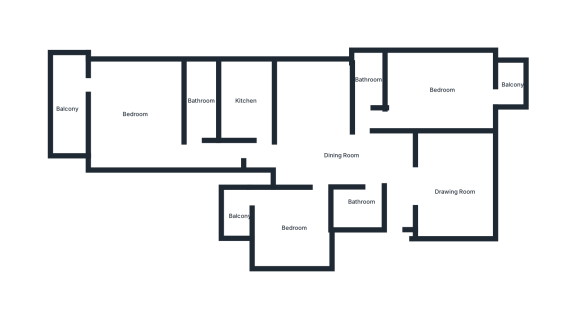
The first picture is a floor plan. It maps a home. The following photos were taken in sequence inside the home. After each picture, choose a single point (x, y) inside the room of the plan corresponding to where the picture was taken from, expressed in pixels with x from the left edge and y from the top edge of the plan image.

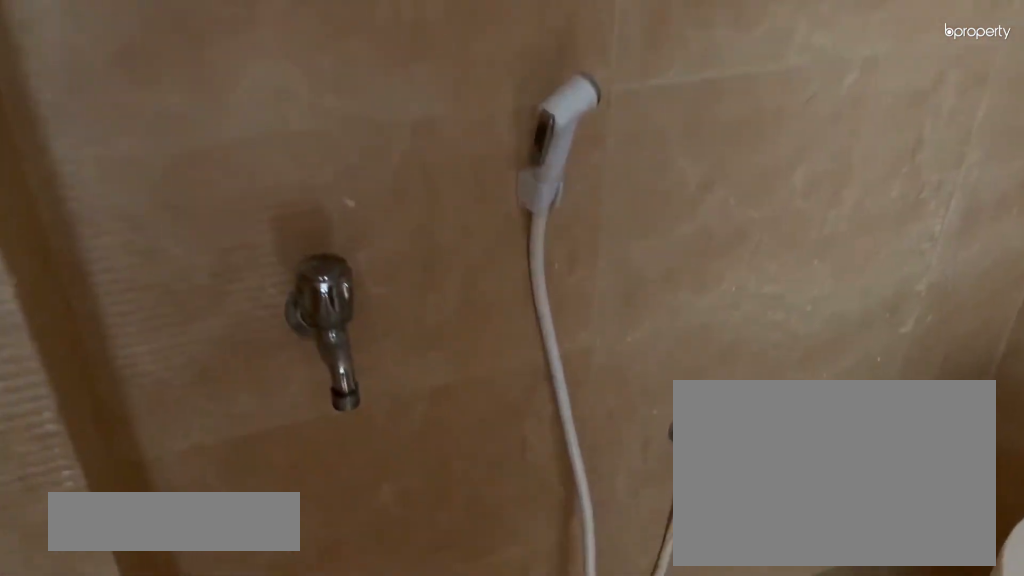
(360, 204)
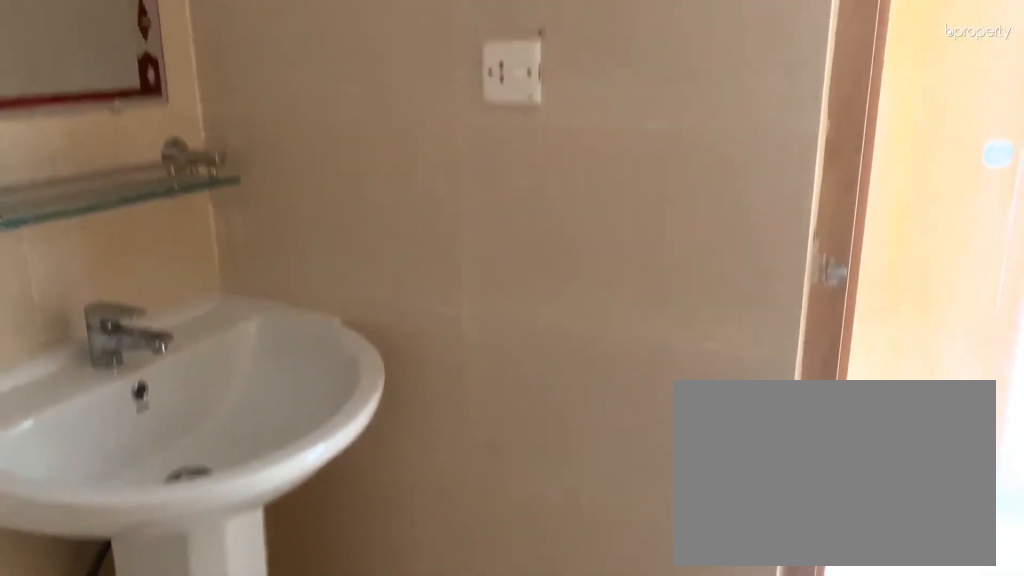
(360, 204)
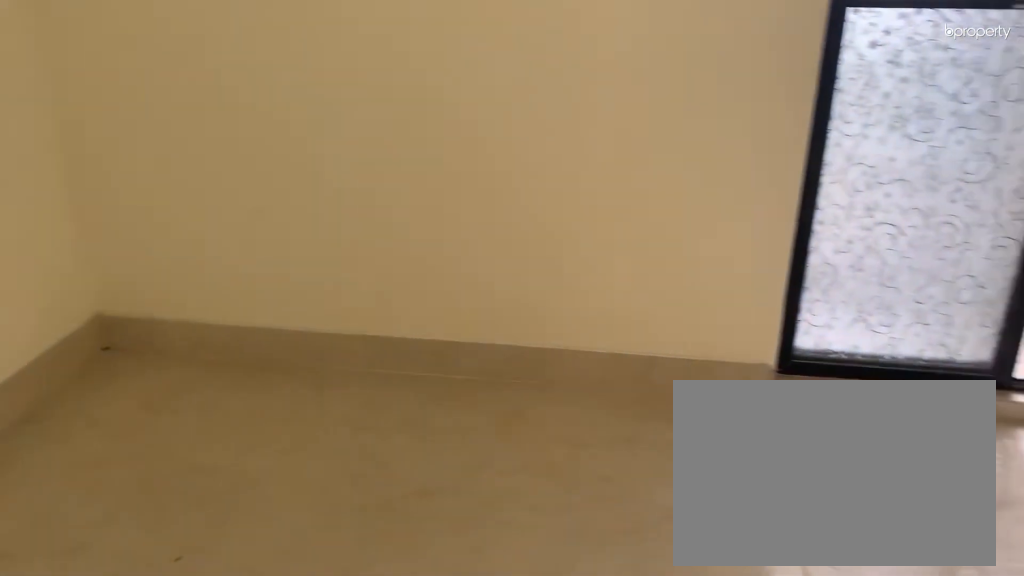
(294, 225)
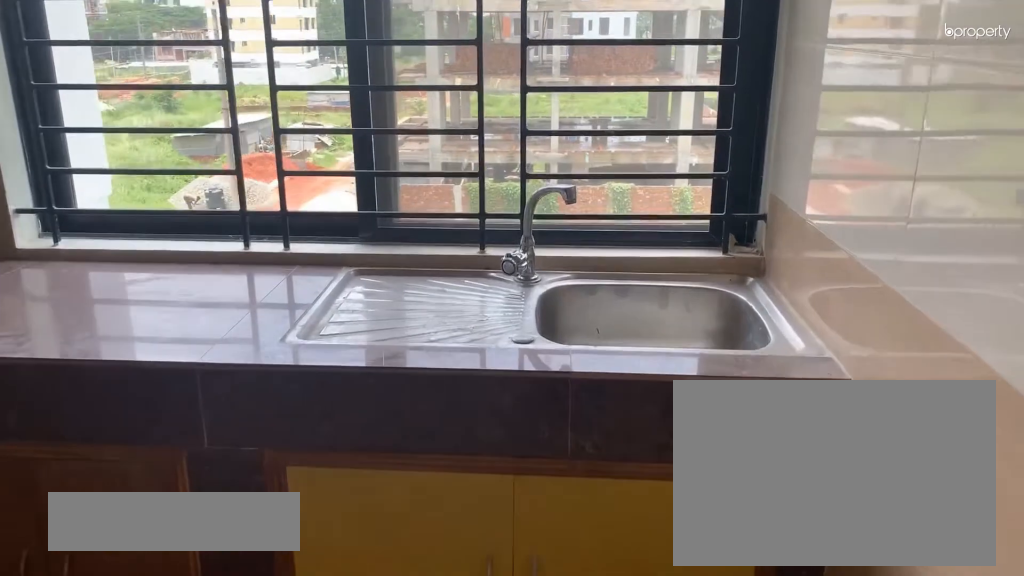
(246, 101)
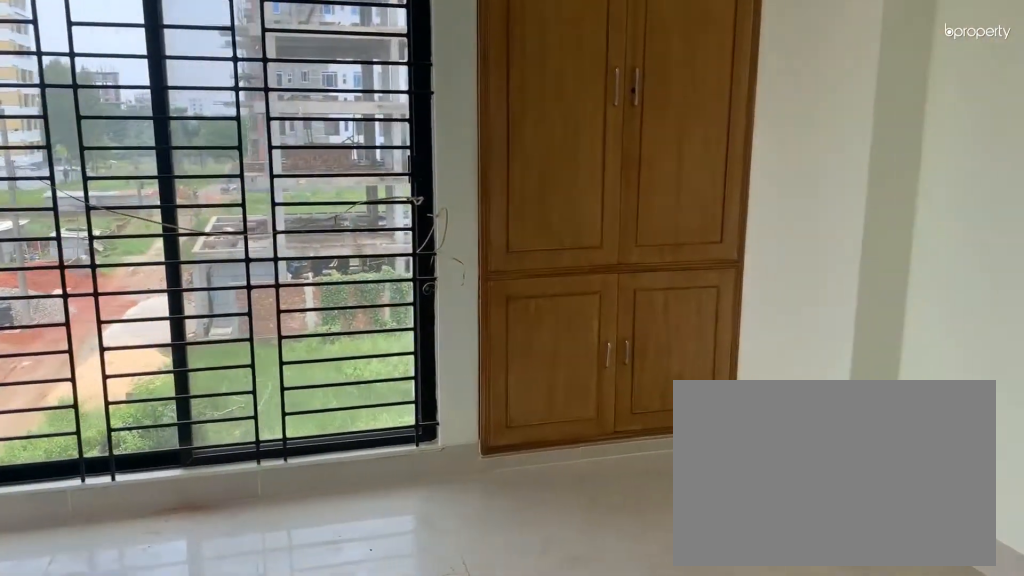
(134, 115)
